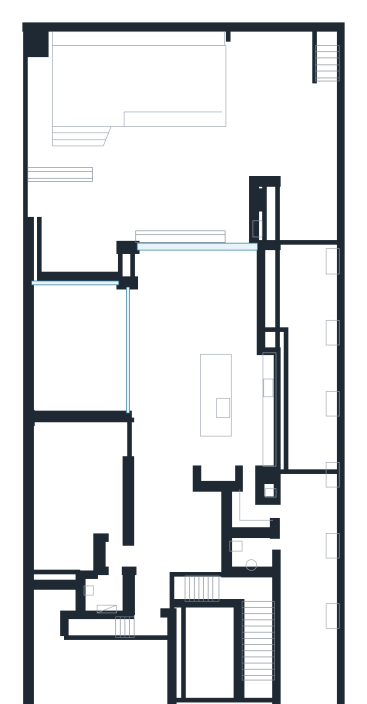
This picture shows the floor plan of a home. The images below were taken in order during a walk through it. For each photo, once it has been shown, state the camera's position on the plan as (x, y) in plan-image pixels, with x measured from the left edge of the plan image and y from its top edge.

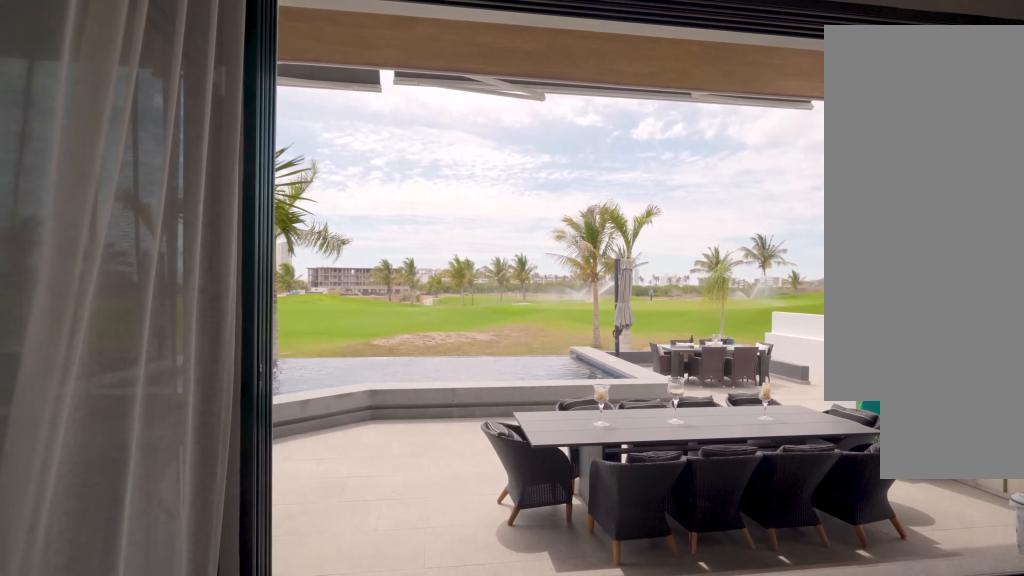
(161, 250)
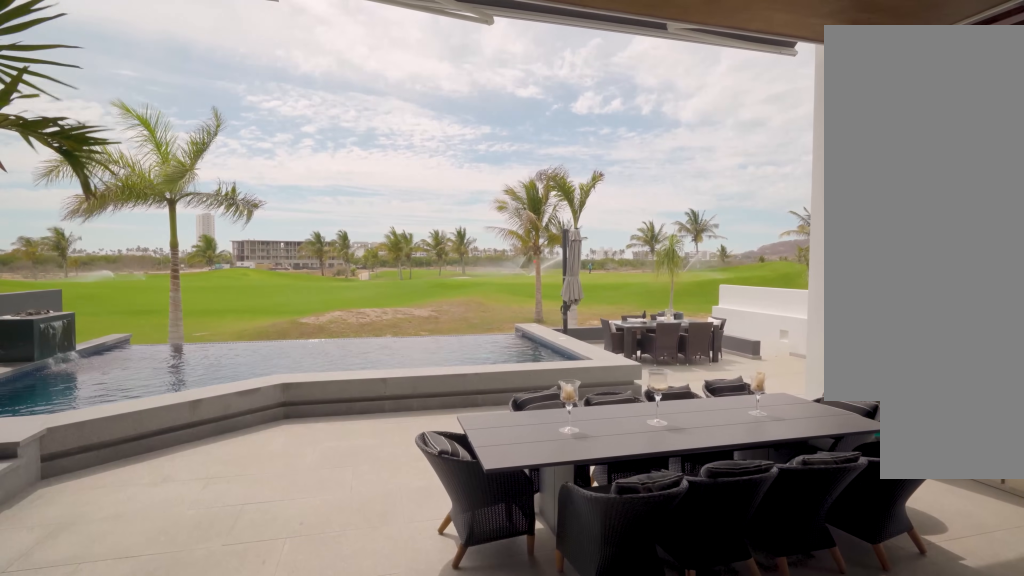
(162, 241)
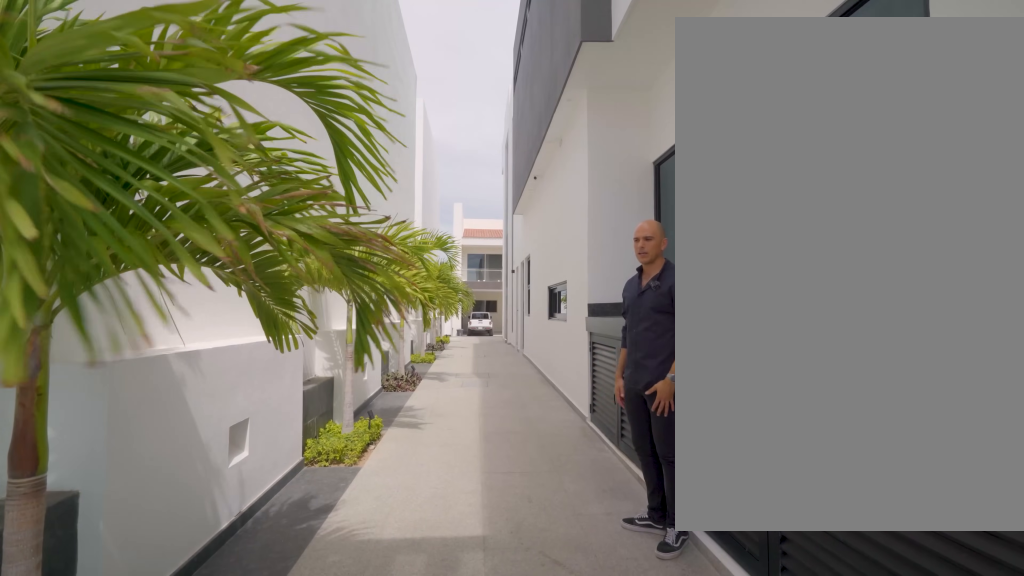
(311, 302)
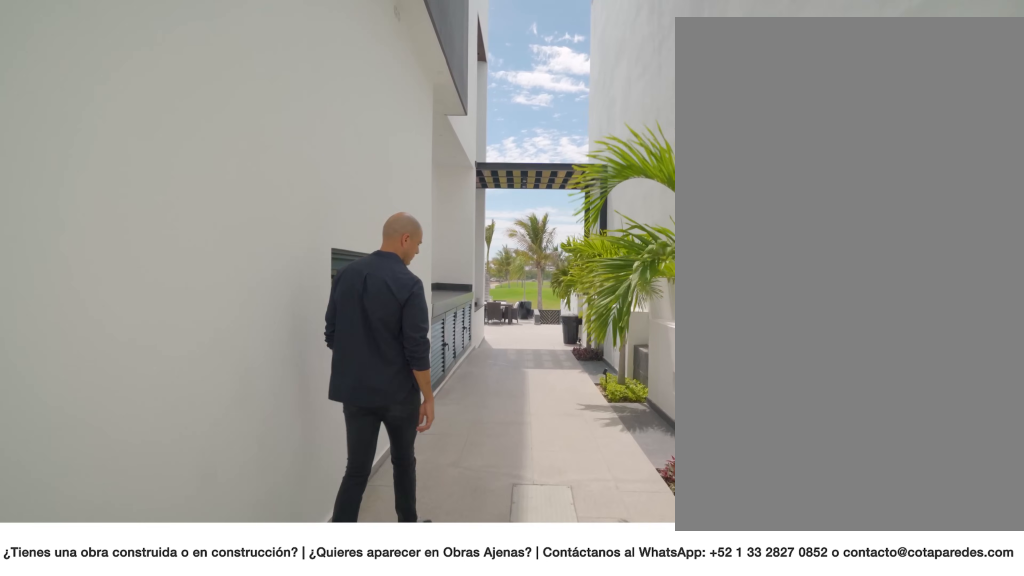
(310, 510)
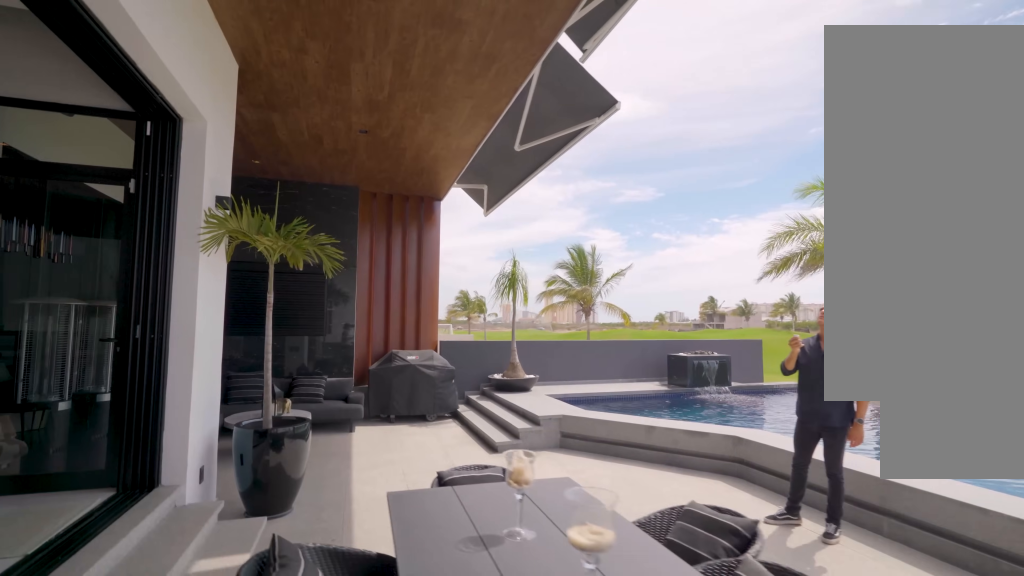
(239, 201)
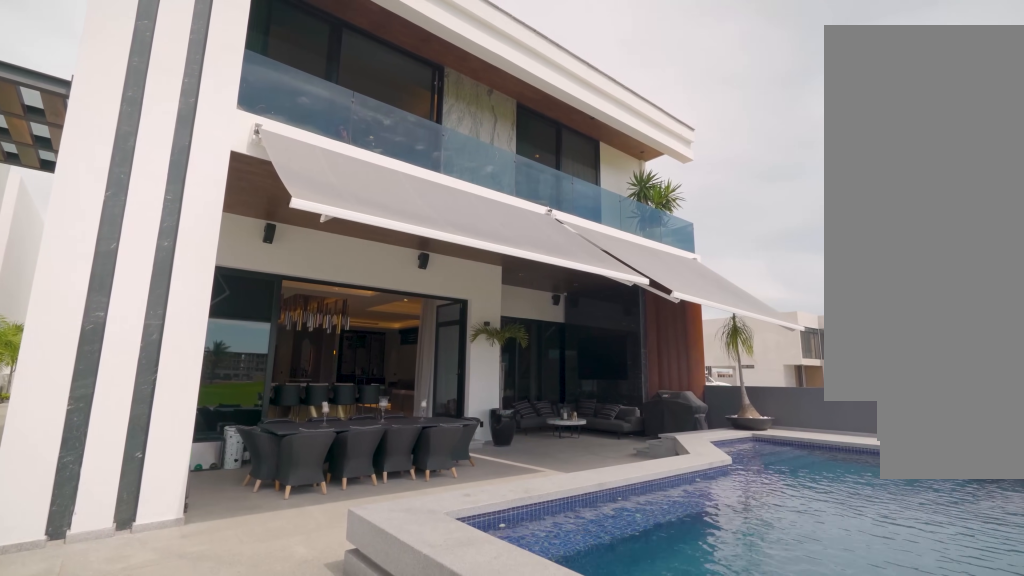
(255, 119)
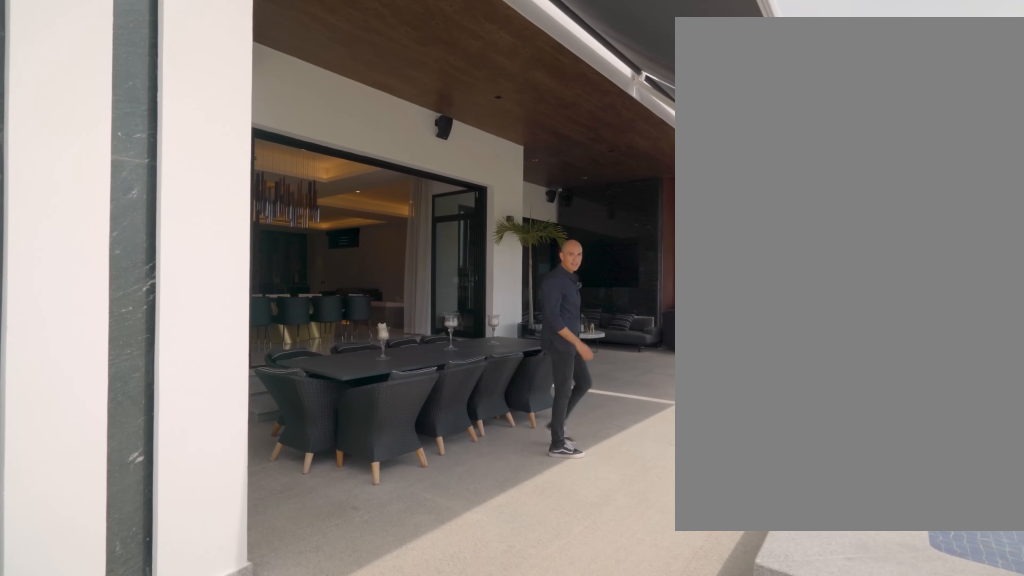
(255, 119)
